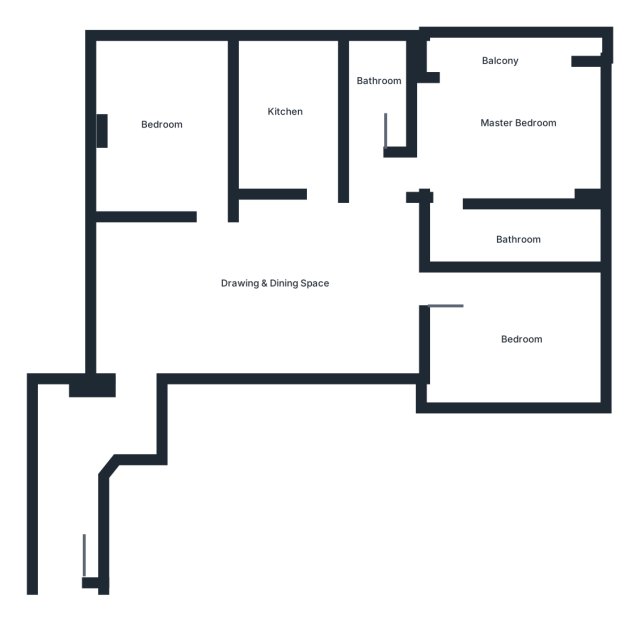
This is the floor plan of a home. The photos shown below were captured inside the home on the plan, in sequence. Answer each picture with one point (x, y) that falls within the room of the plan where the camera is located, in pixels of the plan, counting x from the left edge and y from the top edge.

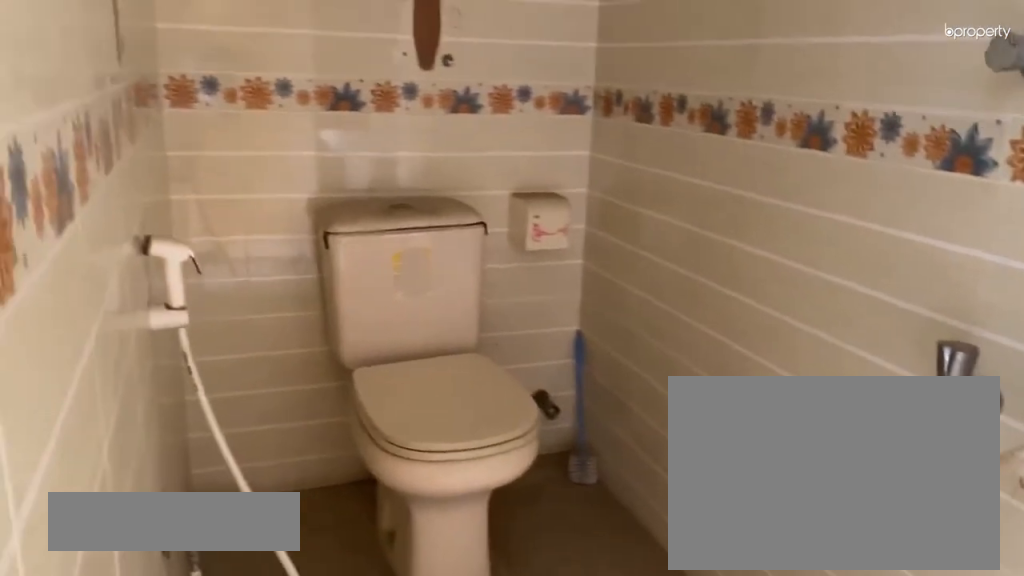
(510, 241)
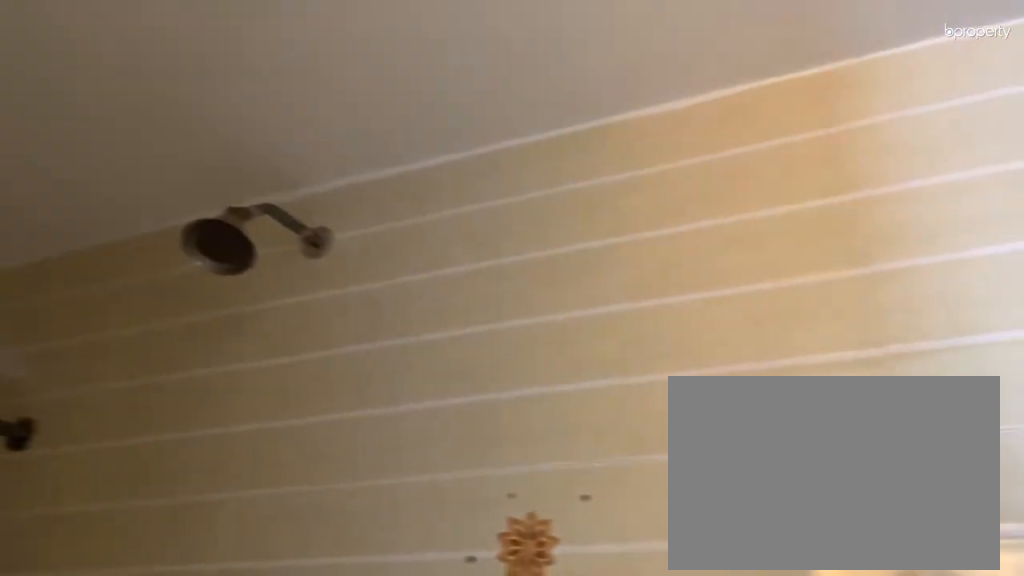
(510, 241)
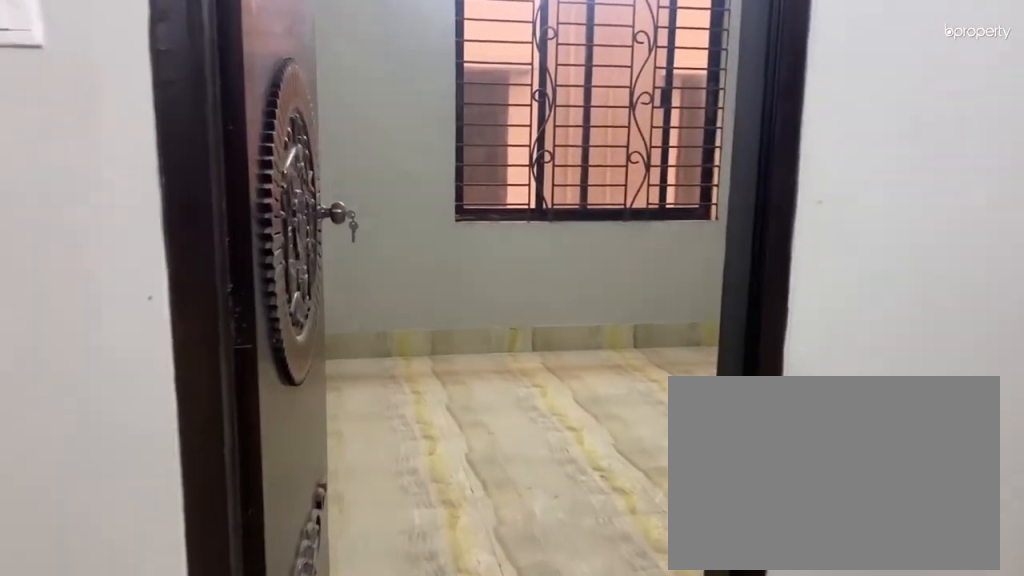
(432, 294)
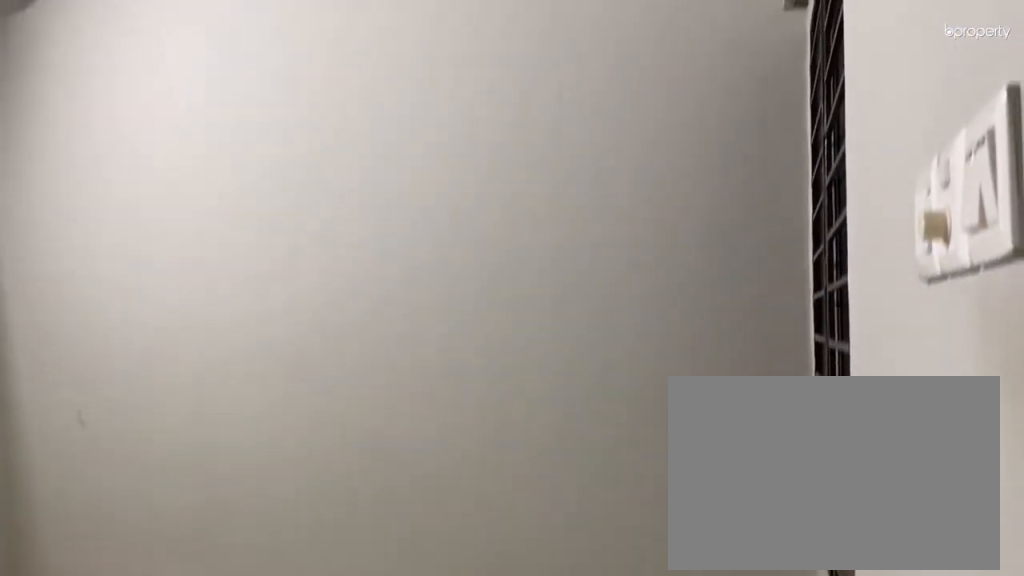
(517, 331)
